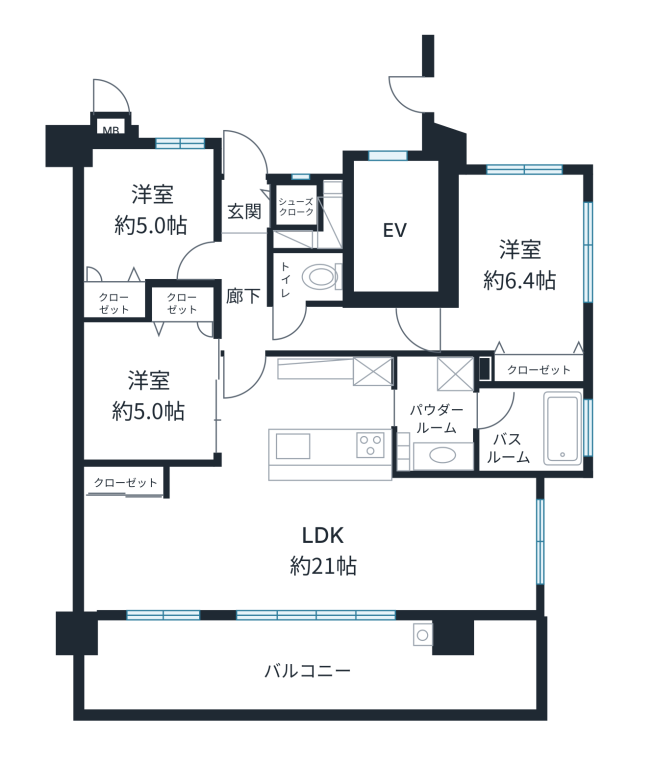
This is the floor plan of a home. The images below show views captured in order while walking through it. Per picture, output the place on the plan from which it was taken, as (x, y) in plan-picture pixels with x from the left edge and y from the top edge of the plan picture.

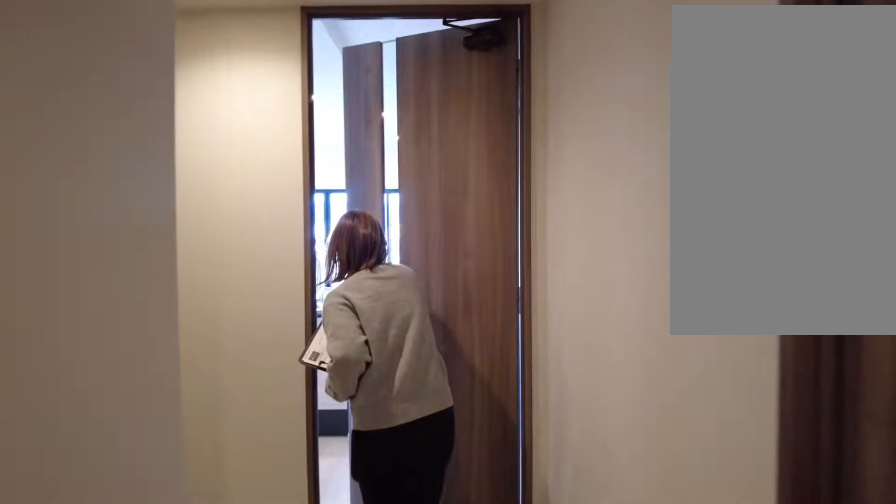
(244, 349)
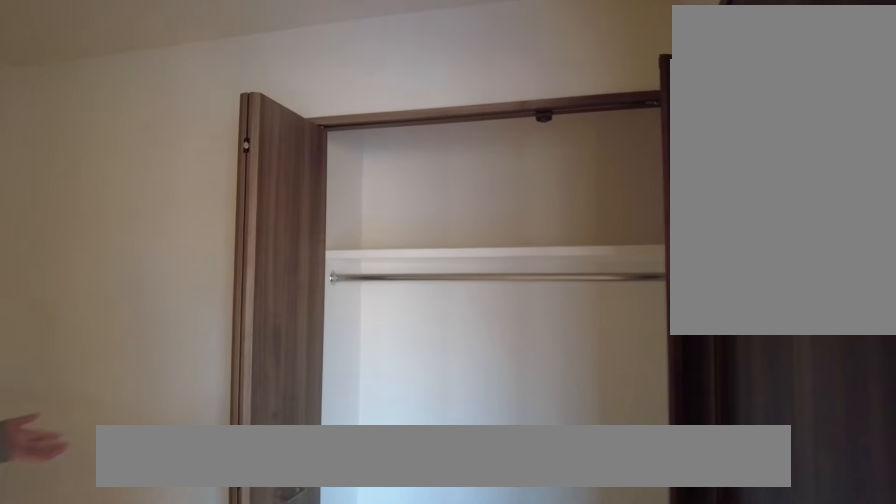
(148, 415)
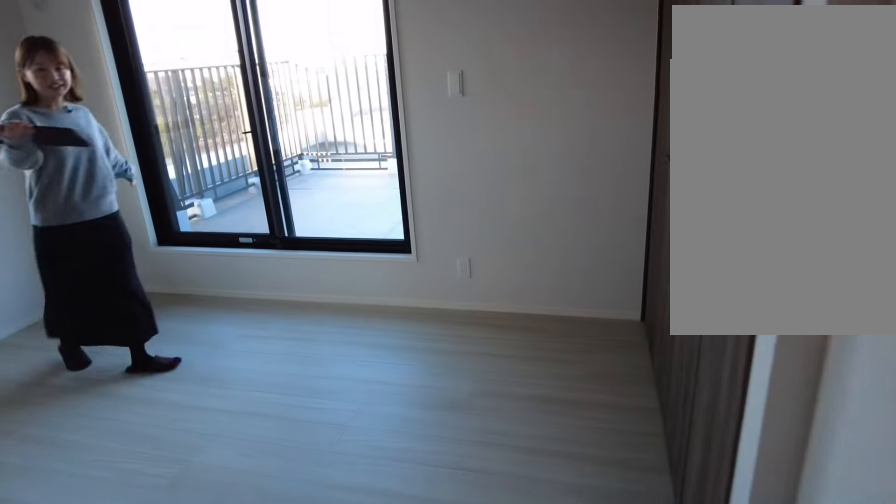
(513, 318)
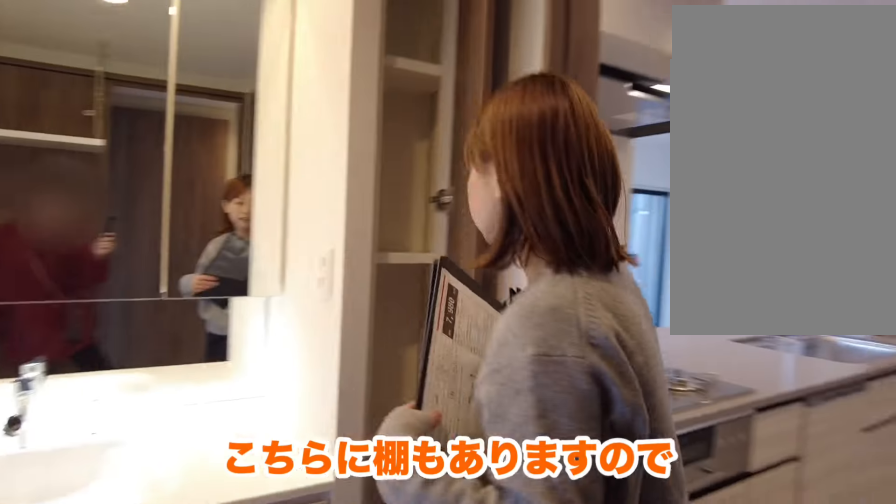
(433, 418)
